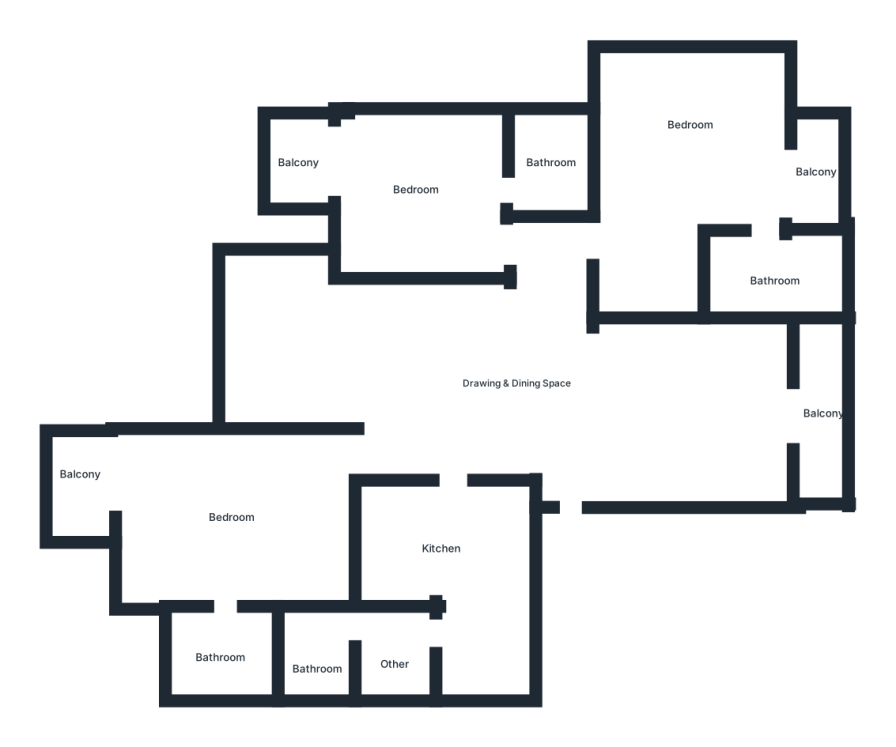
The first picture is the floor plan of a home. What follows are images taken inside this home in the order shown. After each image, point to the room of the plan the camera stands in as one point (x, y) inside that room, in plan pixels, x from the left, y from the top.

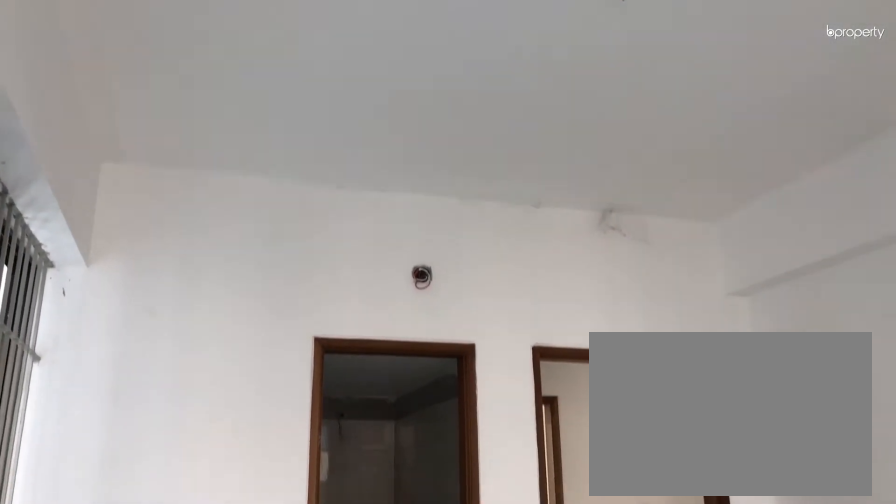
(413, 204)
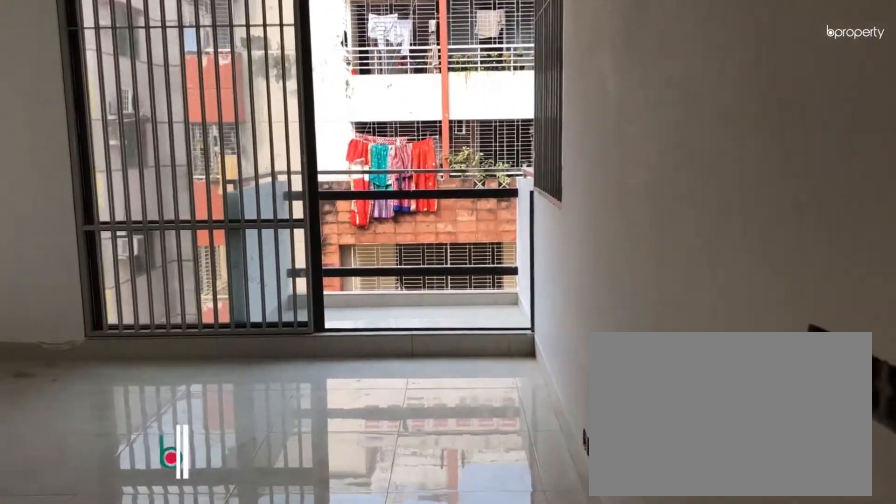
(227, 531)
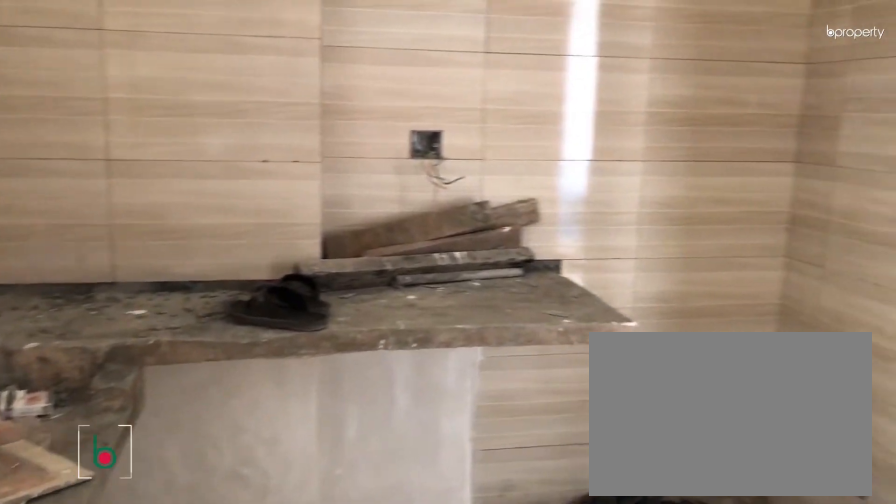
(451, 560)
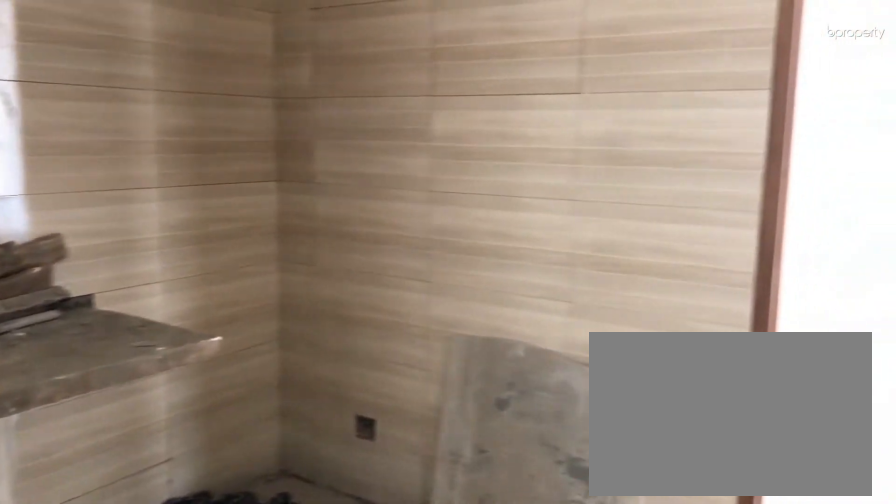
(451, 560)
